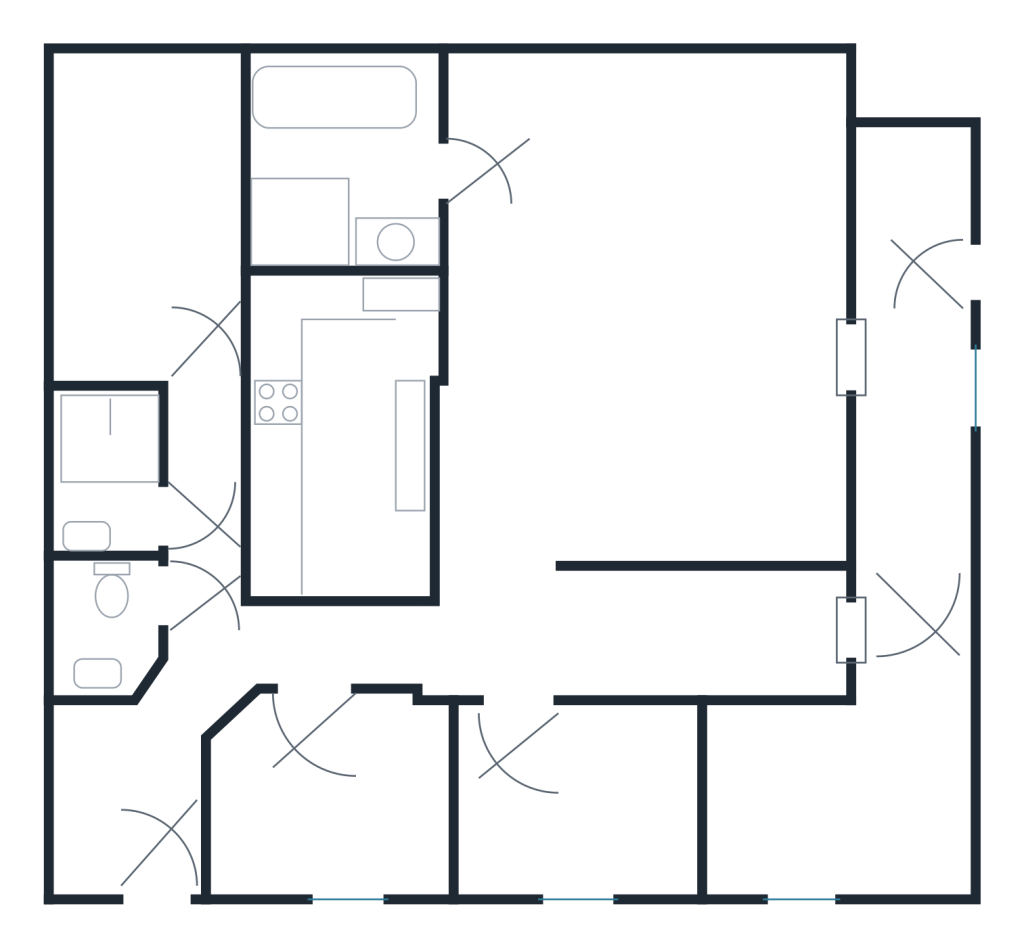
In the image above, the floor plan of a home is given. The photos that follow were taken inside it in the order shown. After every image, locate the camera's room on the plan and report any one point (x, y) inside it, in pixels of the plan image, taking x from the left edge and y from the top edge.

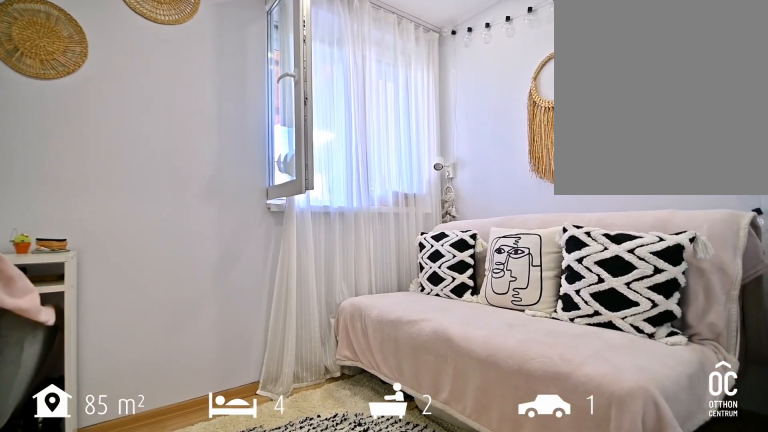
(564, 799)
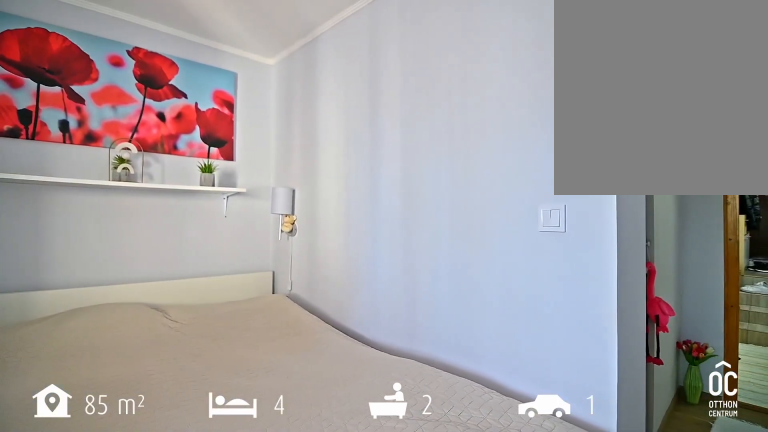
(839, 800)
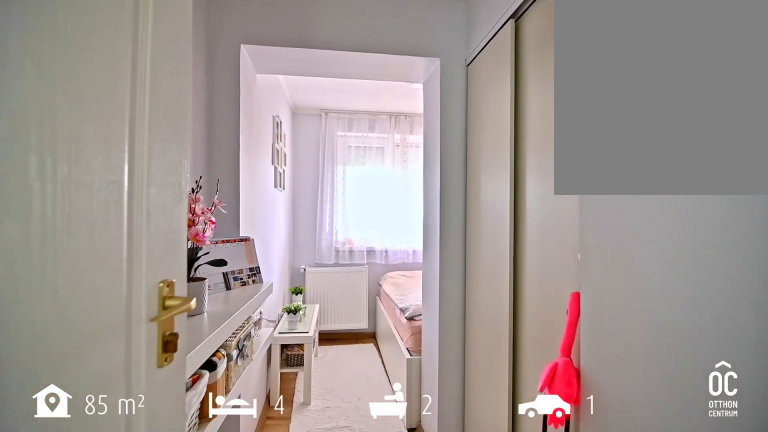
(921, 292)
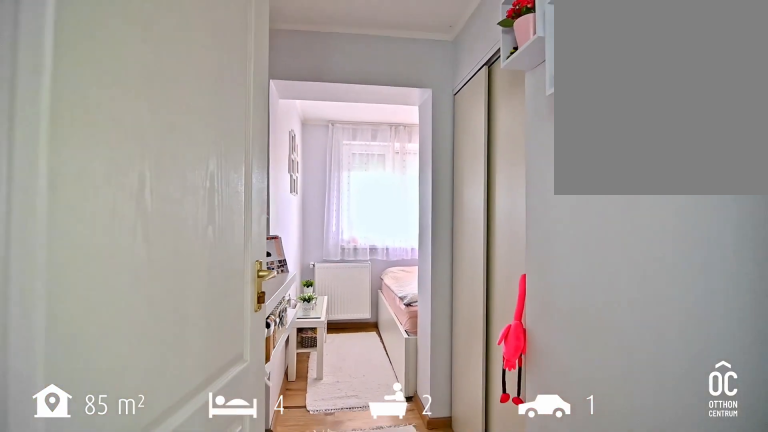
(921, 292)
